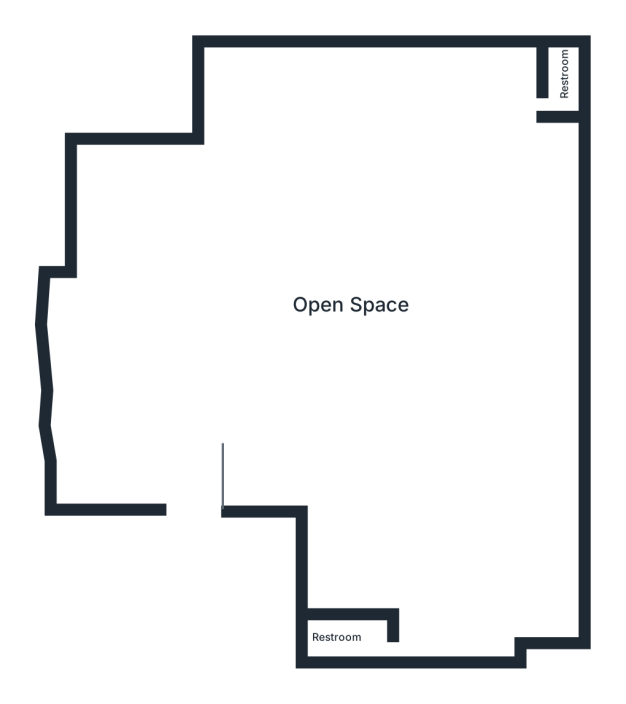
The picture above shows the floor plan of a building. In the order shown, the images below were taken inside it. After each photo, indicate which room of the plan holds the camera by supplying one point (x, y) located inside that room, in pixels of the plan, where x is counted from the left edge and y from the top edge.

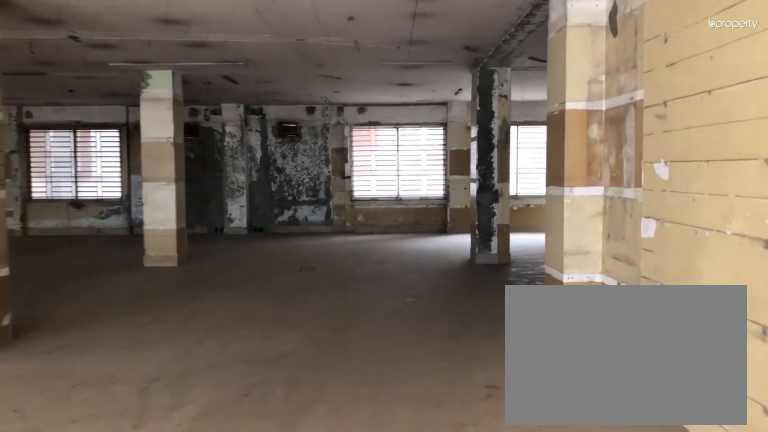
(298, 463)
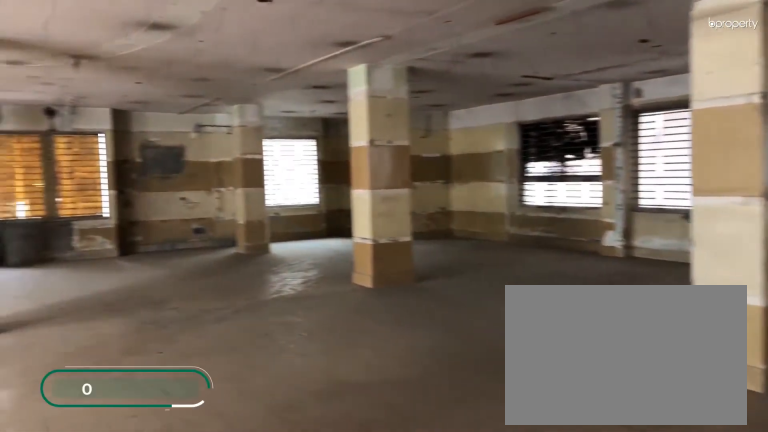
(361, 325)
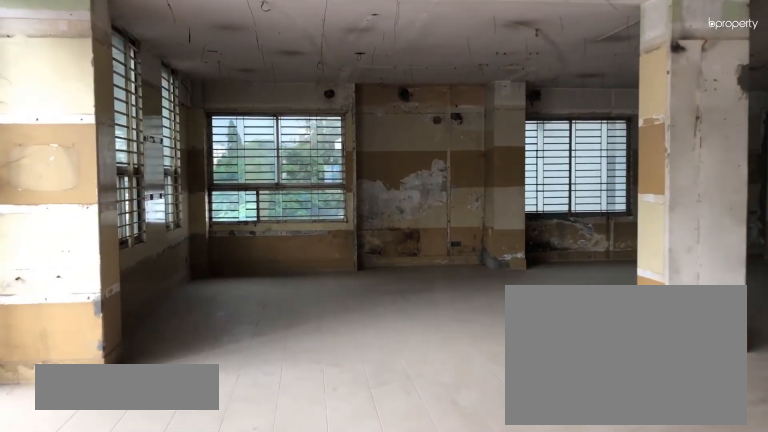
(136, 332)
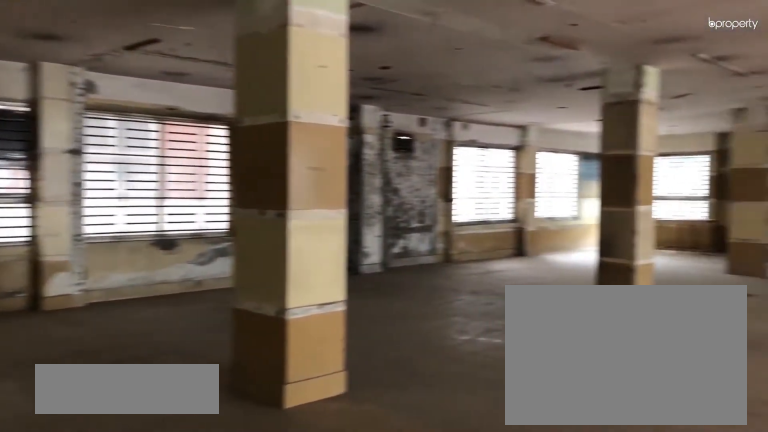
(455, 200)
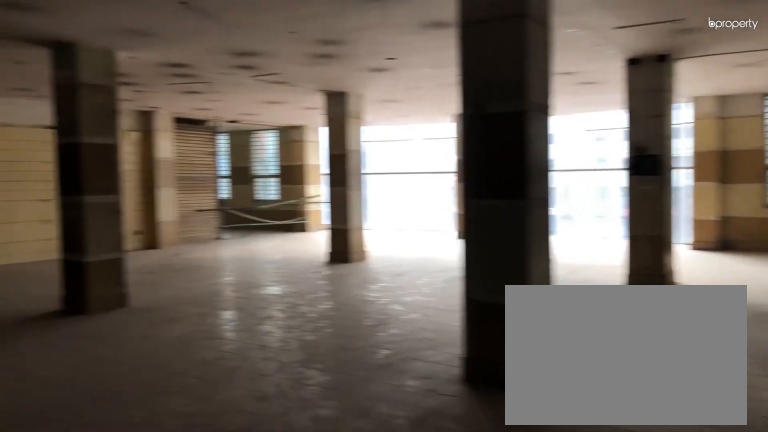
(368, 317)
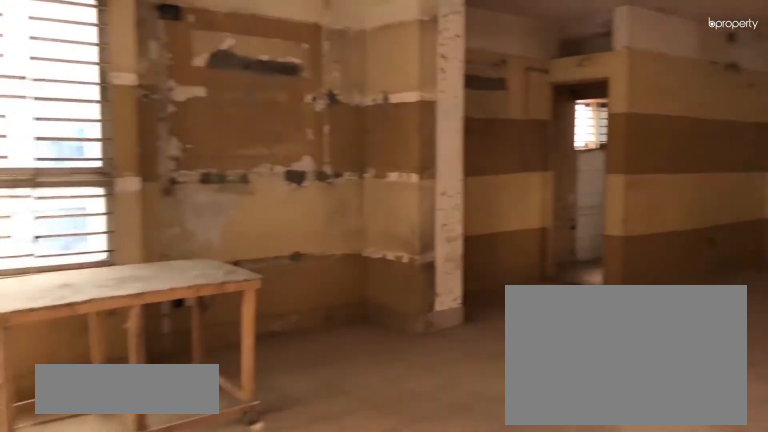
(436, 553)
